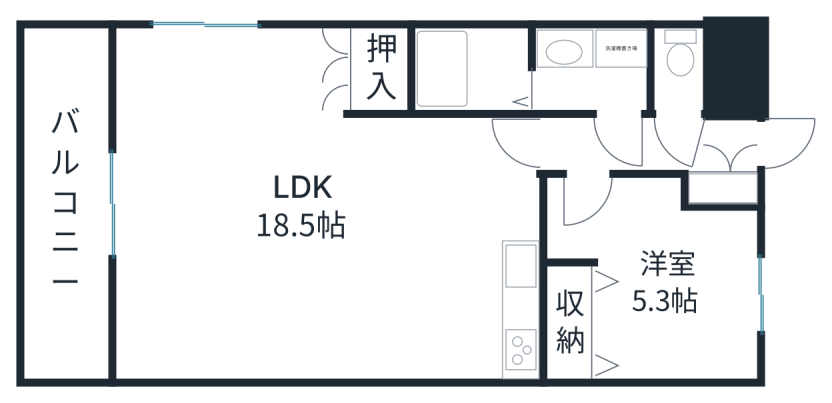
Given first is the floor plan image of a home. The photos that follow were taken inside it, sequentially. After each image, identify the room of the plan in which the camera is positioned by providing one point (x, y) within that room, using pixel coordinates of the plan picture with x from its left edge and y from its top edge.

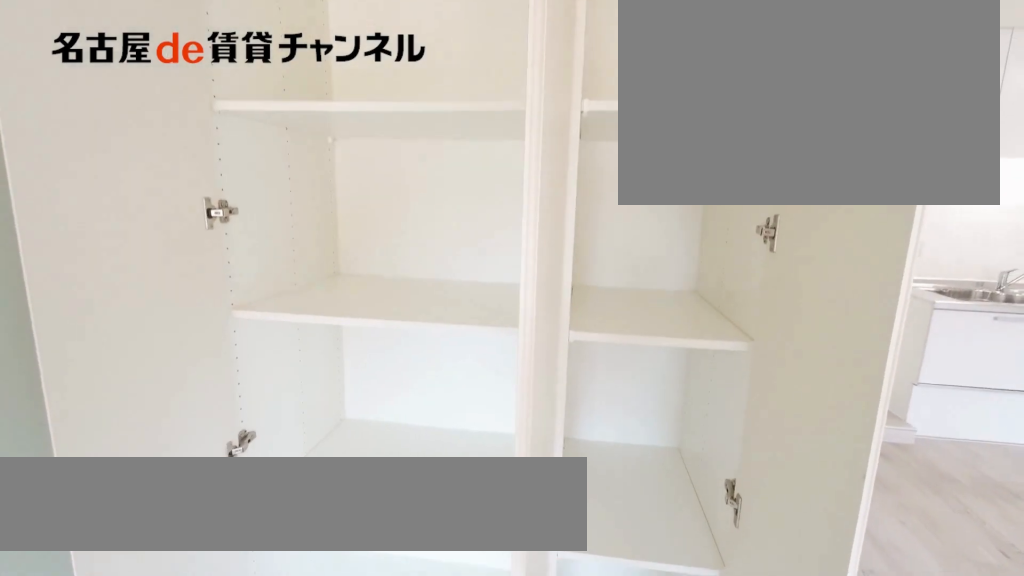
(376, 70)
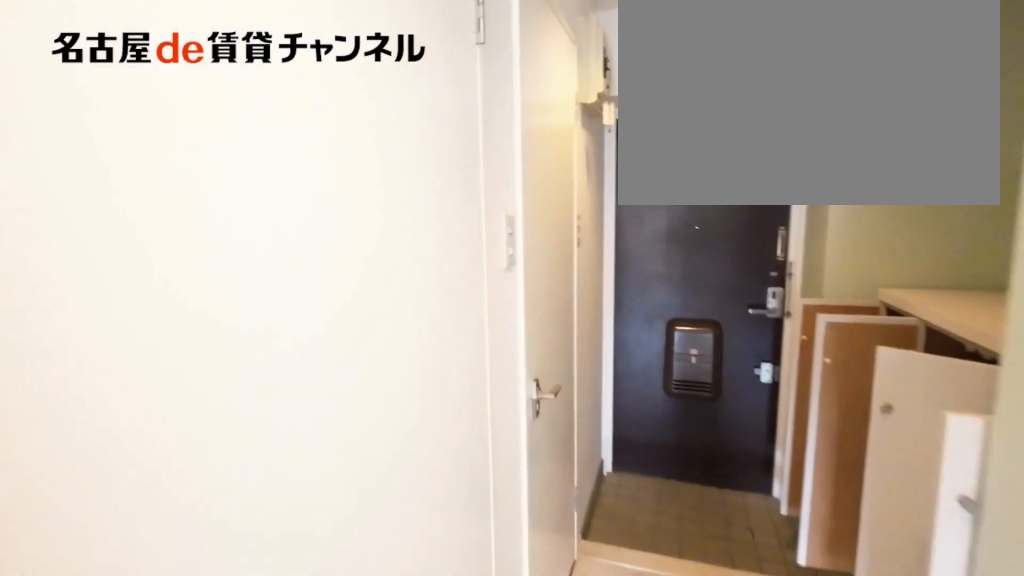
(618, 143)
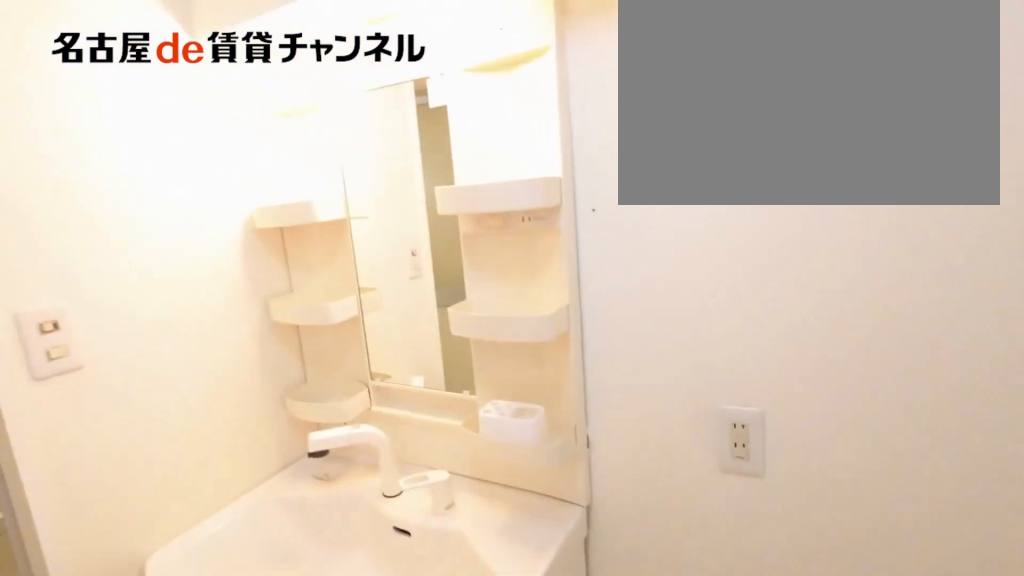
(592, 67)
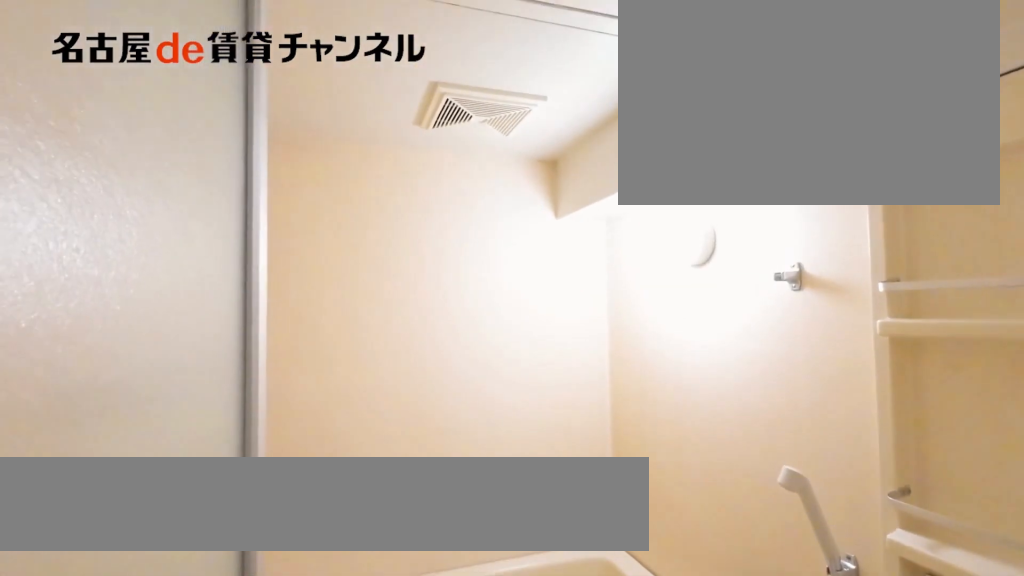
(473, 70)
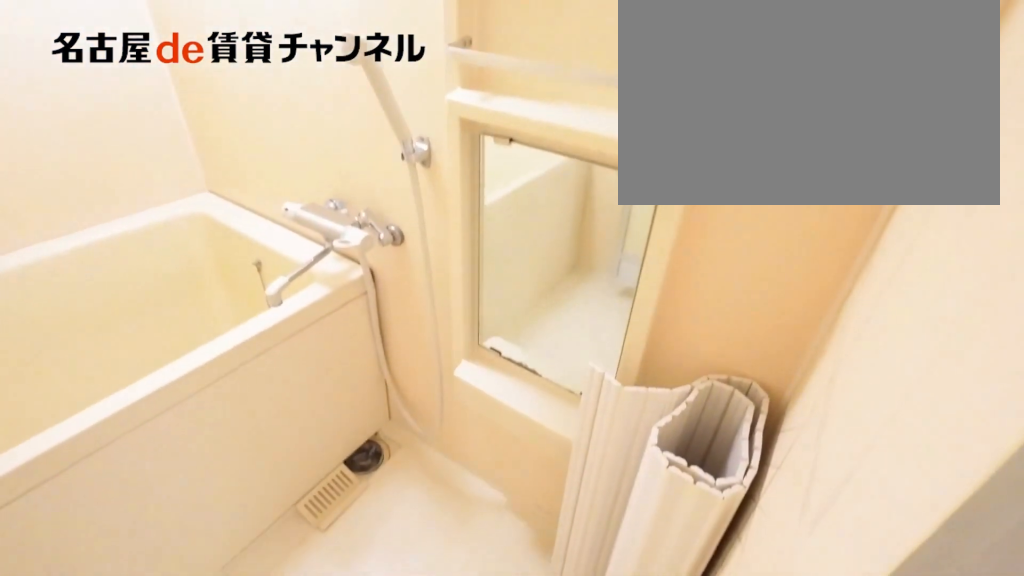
(473, 70)
